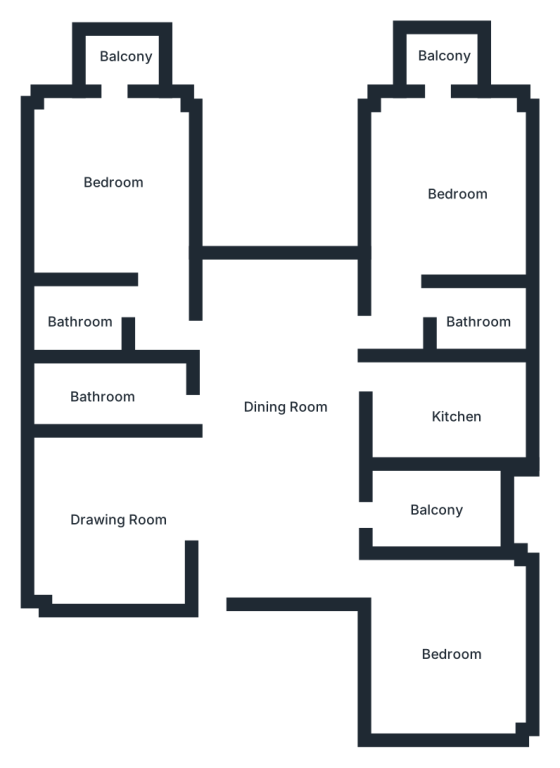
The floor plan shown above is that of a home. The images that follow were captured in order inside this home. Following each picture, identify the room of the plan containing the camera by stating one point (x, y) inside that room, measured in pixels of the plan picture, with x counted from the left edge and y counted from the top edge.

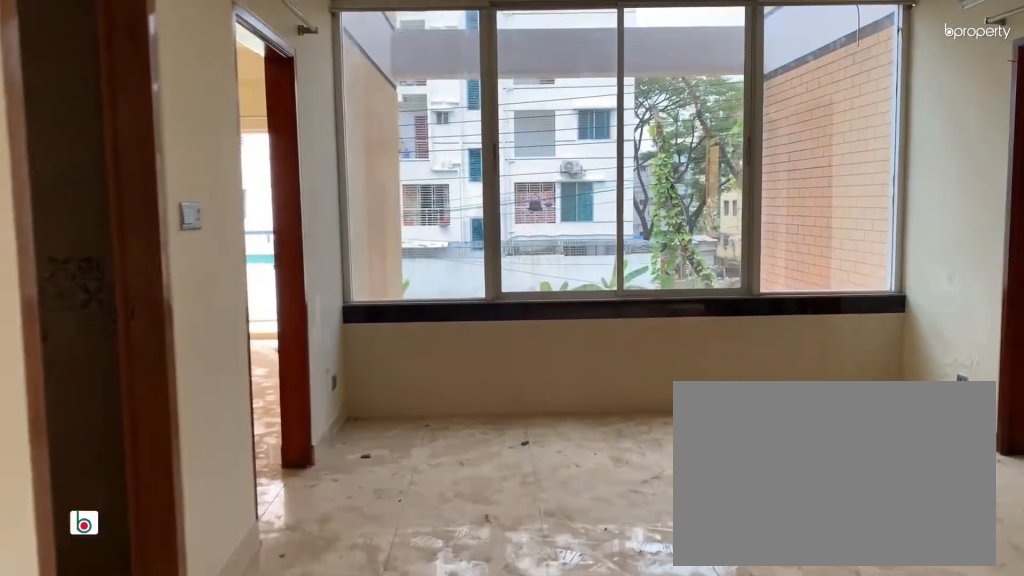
(279, 418)
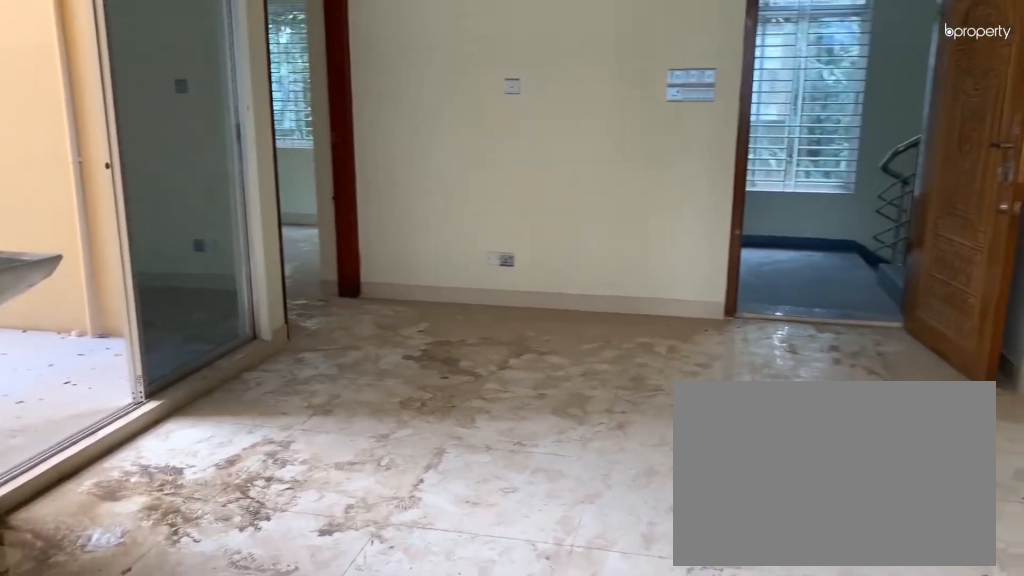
(279, 418)
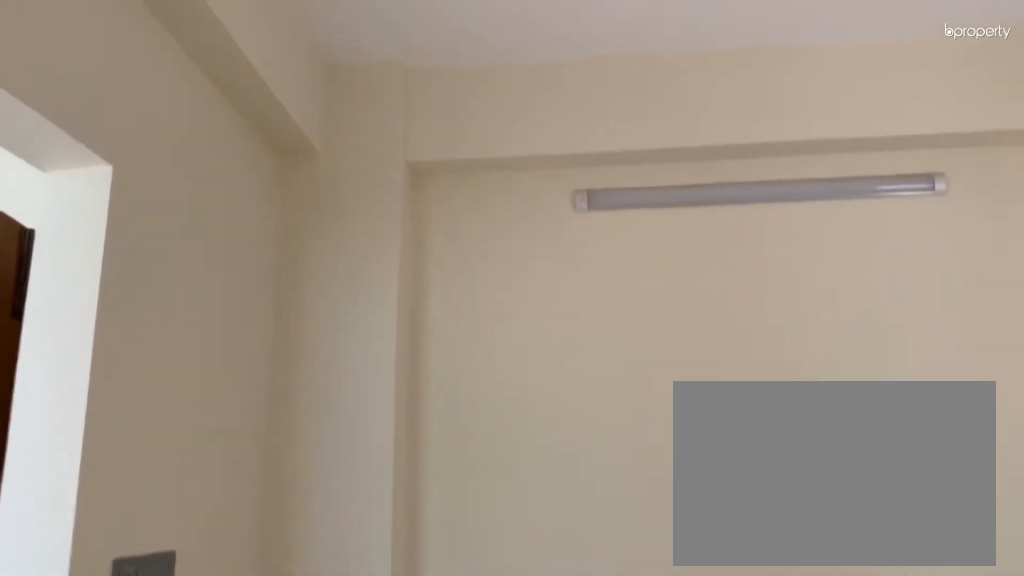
(116, 521)
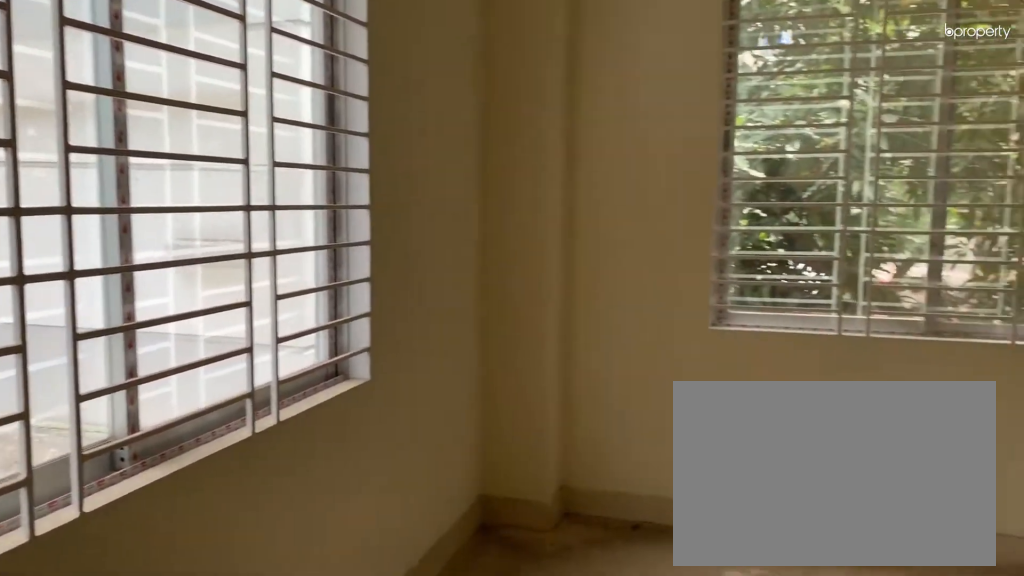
(442, 648)
